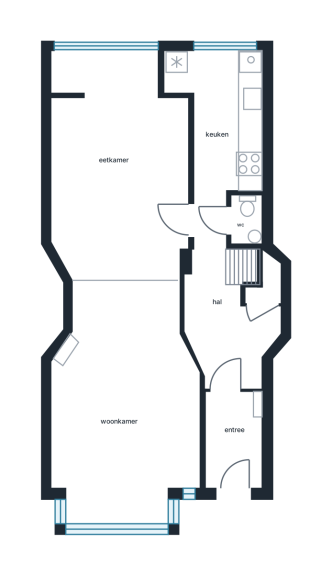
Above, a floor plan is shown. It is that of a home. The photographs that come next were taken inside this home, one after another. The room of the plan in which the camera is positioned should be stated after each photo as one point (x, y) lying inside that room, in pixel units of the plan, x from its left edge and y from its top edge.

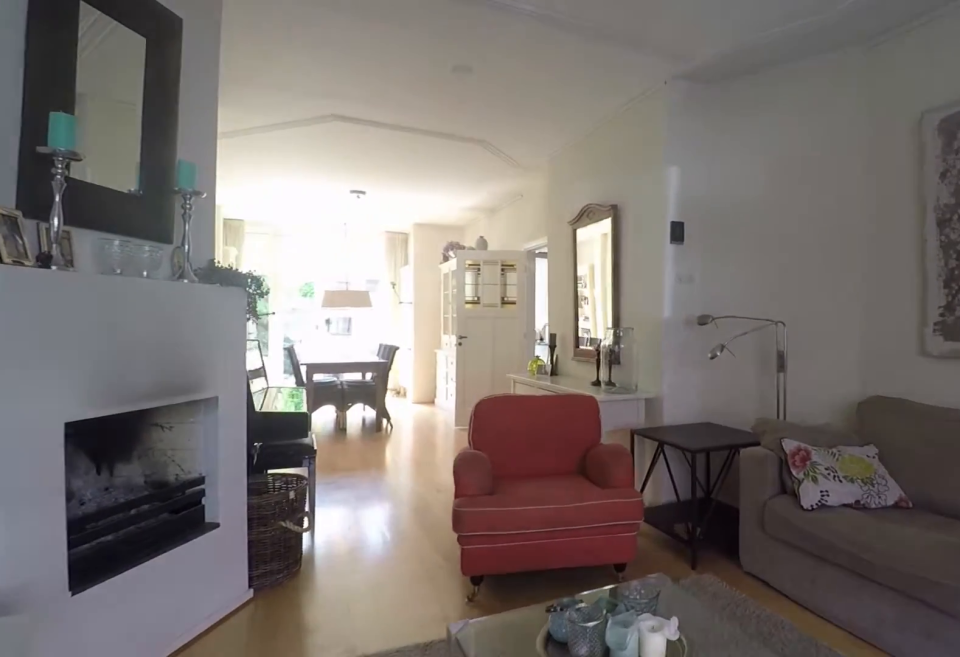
(129, 318)
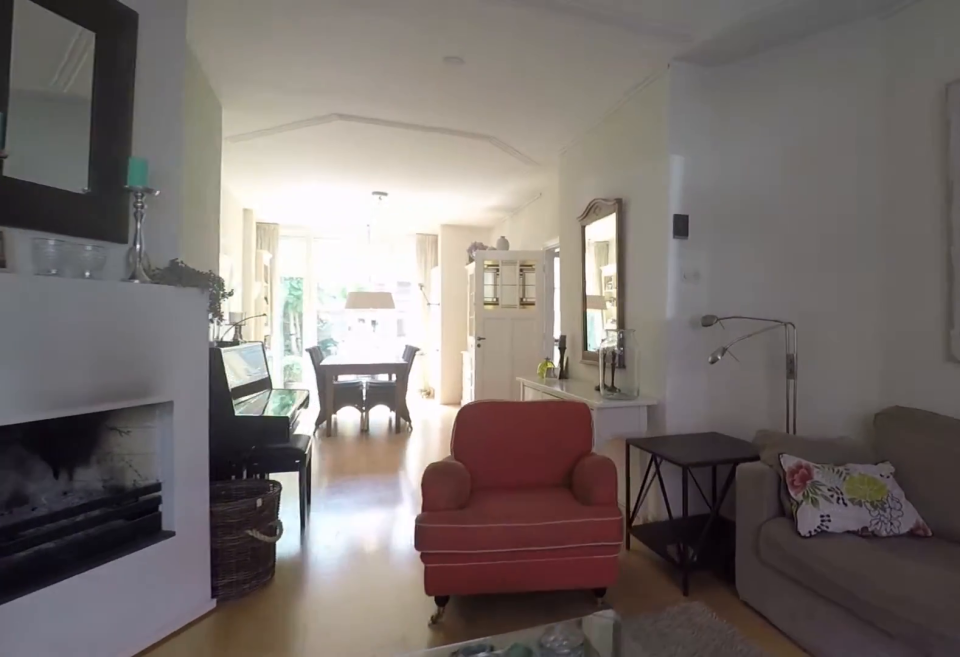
(129, 318)
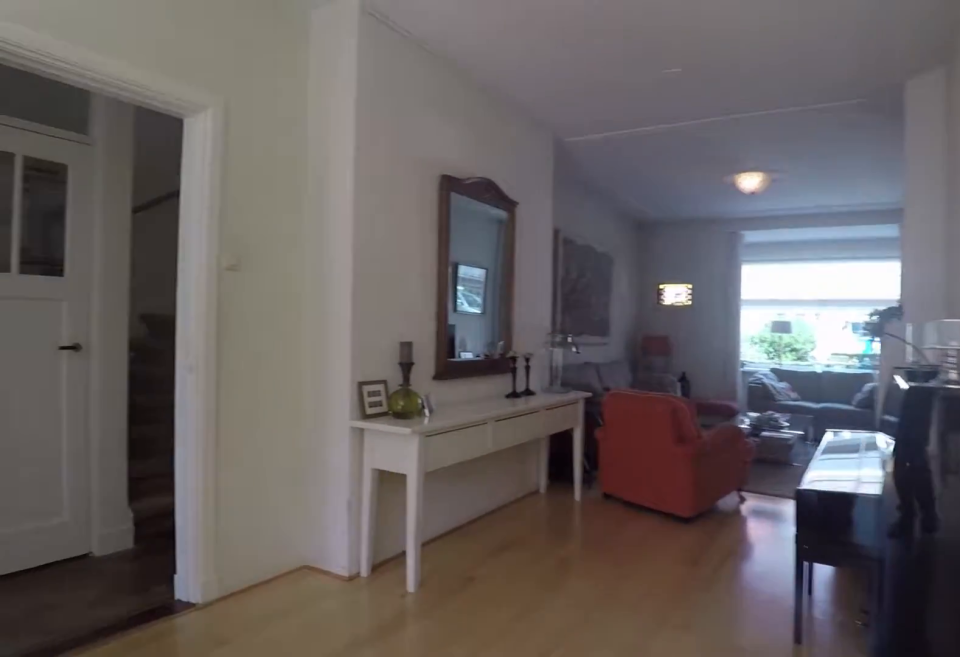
(117, 169)
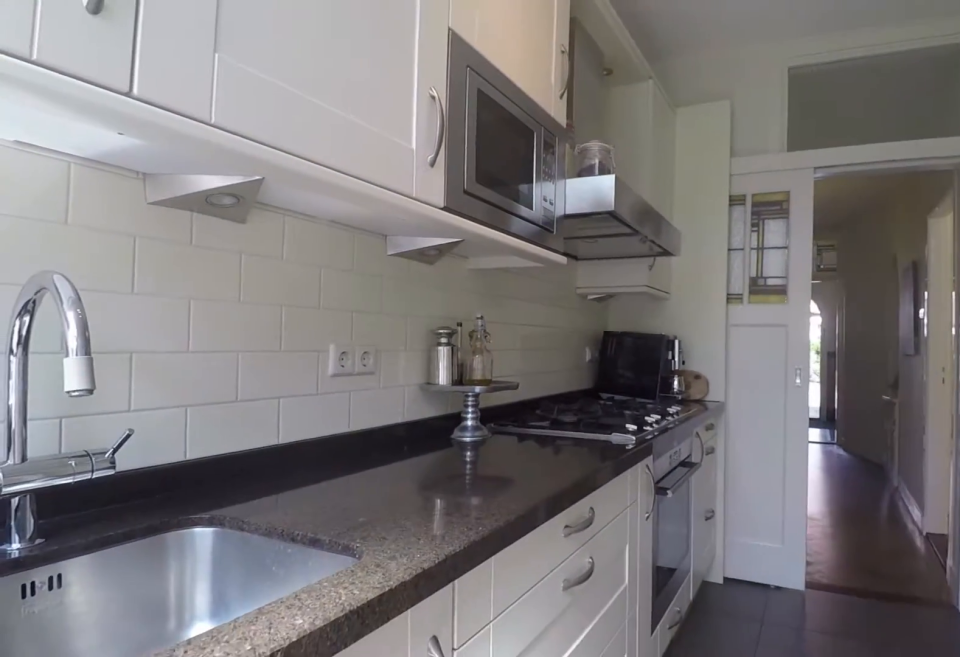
(234, 119)
